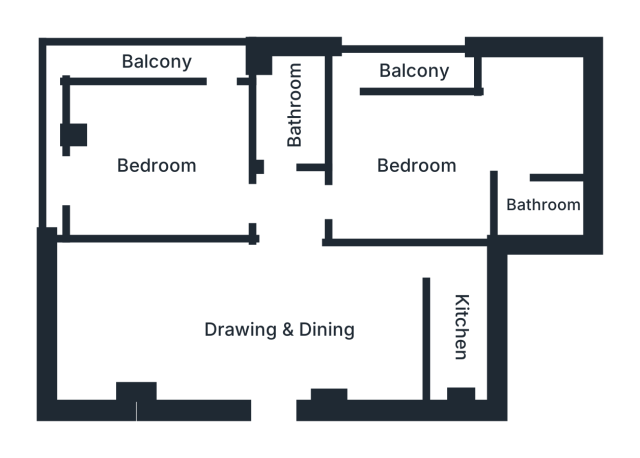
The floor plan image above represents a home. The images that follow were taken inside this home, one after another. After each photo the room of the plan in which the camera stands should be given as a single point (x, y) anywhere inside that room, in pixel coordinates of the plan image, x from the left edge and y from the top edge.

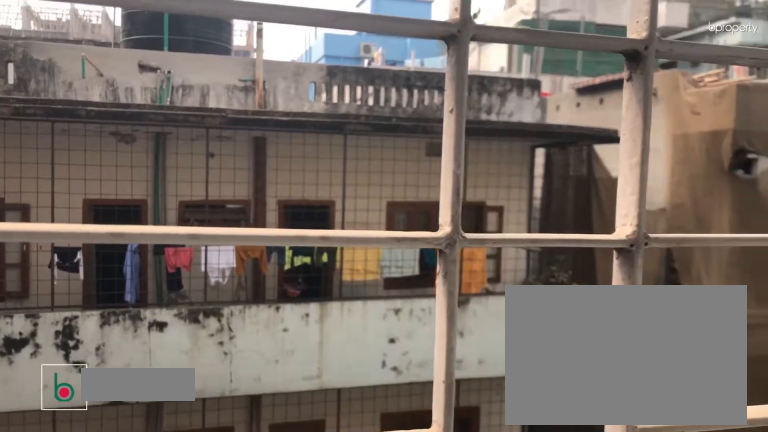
(413, 69)
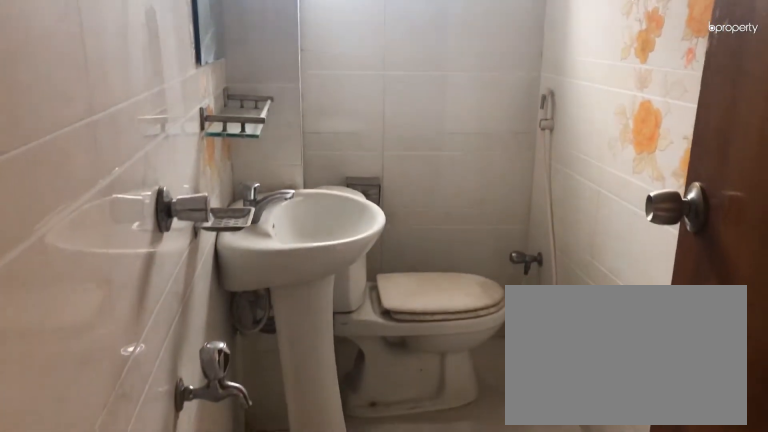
(548, 204)
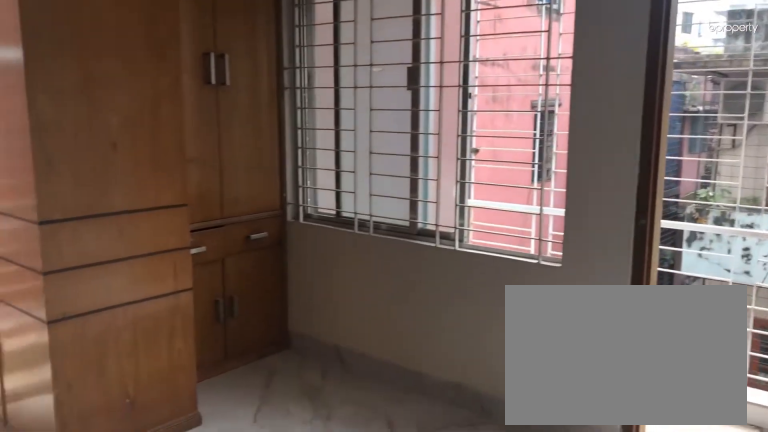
(156, 167)
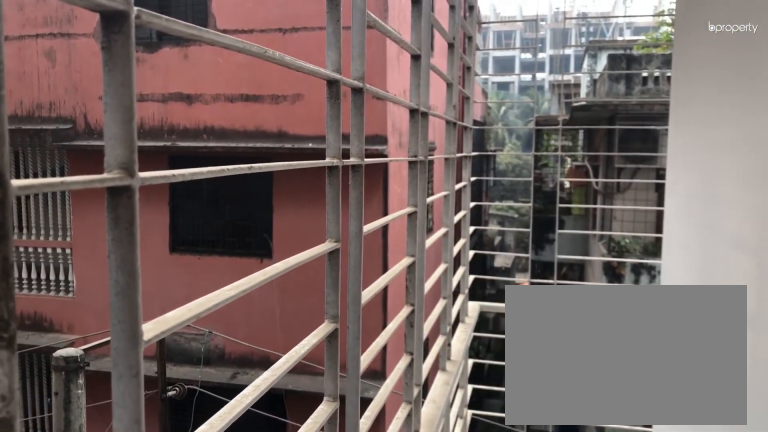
(153, 63)
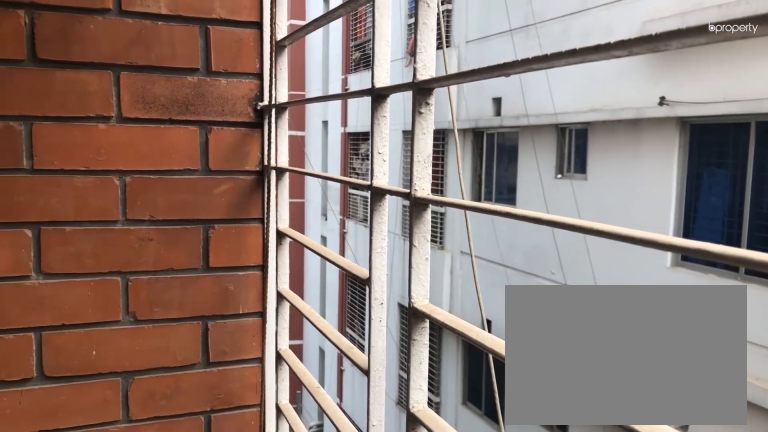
(153, 63)
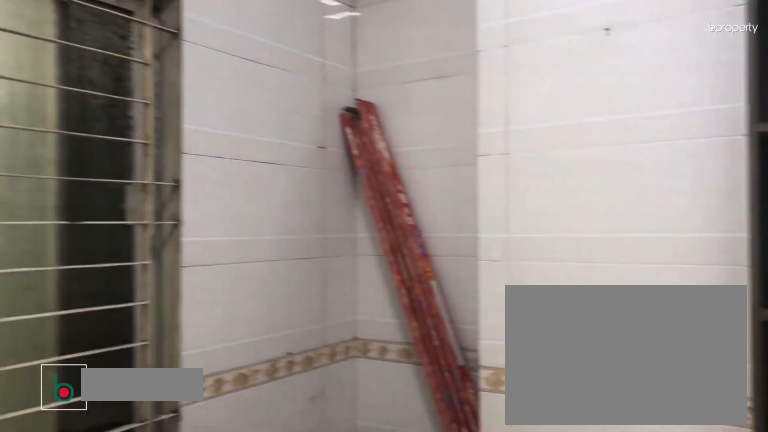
(463, 331)
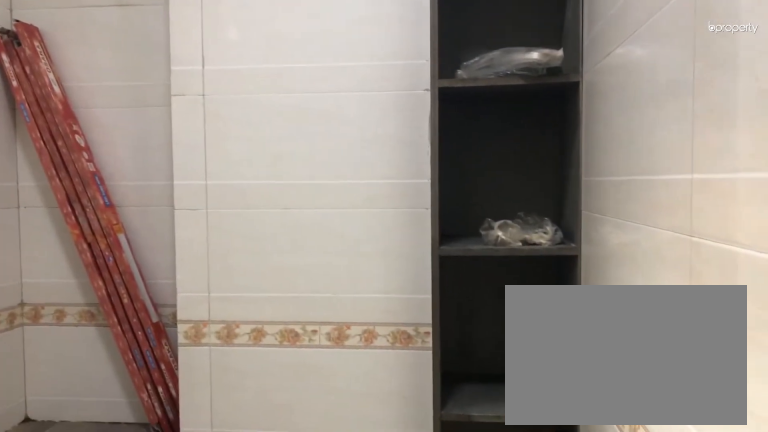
(463, 331)
